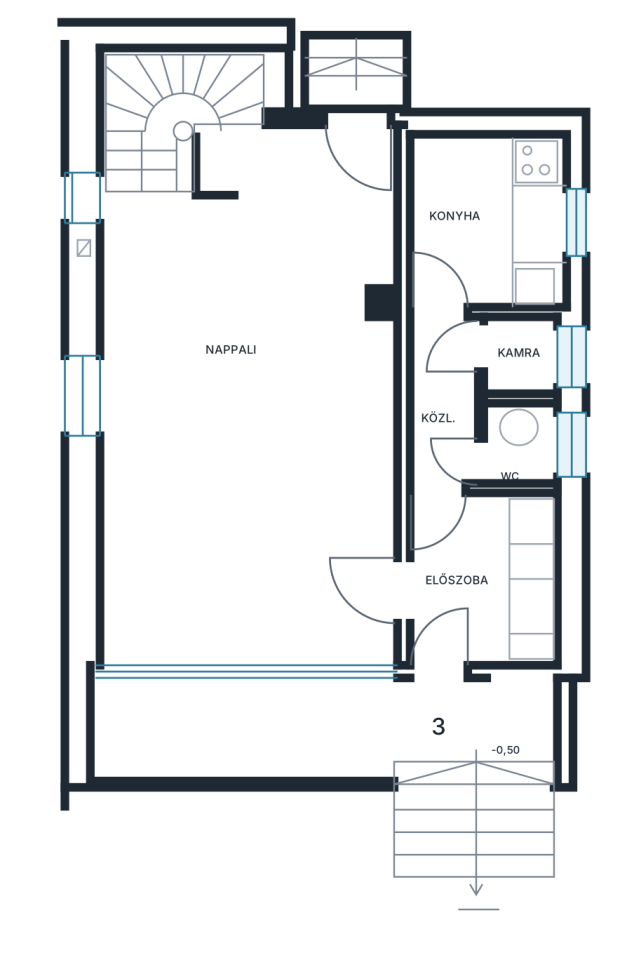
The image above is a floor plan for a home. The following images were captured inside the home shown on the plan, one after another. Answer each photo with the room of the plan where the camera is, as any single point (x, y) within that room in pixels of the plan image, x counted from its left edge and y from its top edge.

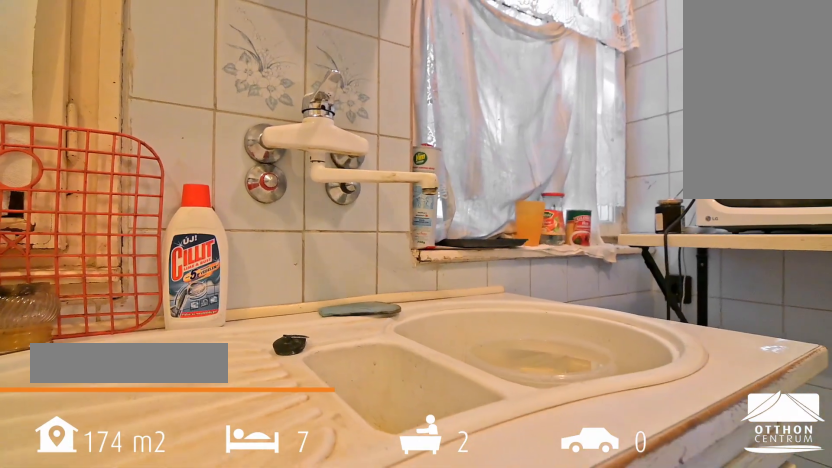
(461, 212)
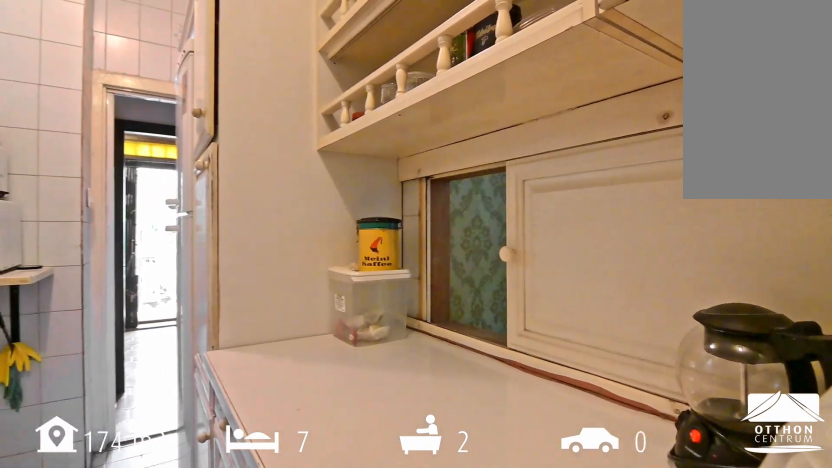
(461, 212)
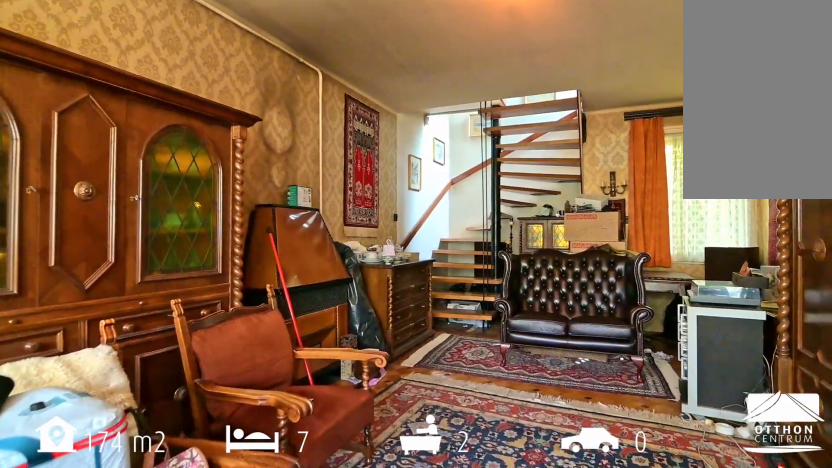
(244, 385)
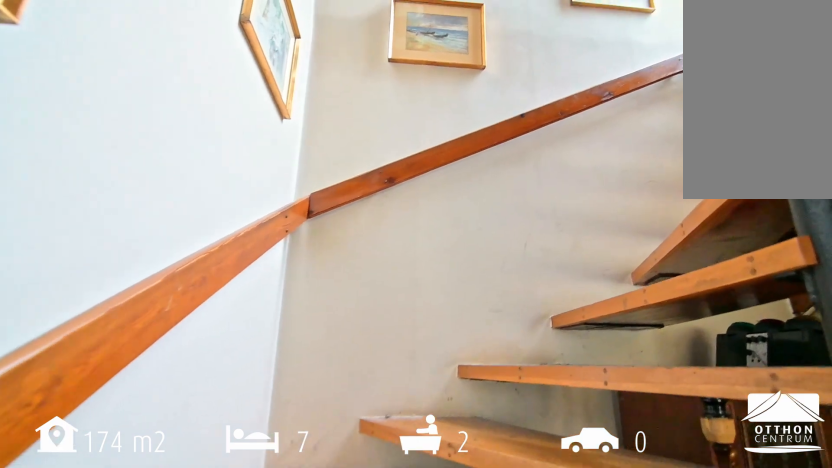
(180, 103)
